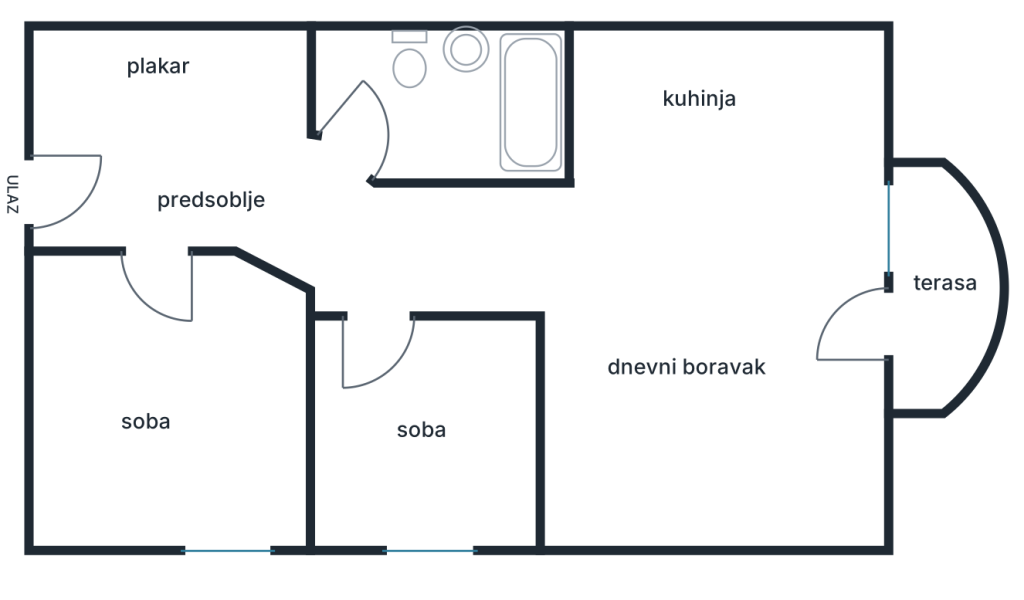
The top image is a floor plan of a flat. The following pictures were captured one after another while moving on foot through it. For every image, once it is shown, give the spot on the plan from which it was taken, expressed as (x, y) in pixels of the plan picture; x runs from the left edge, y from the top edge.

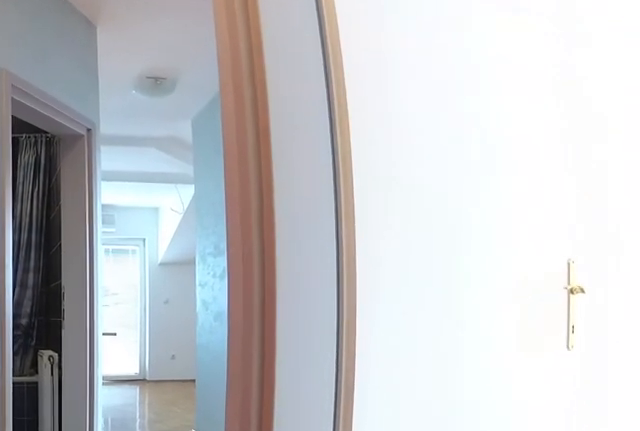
(71, 183)
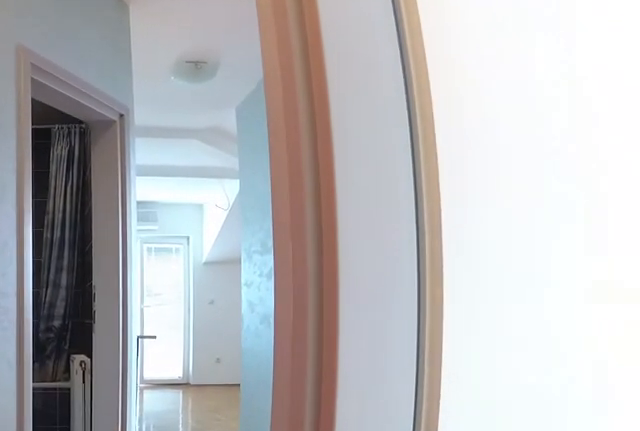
(114, 182)
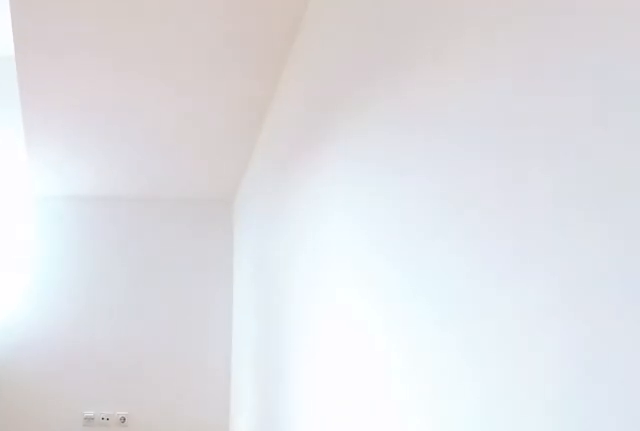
(158, 198)
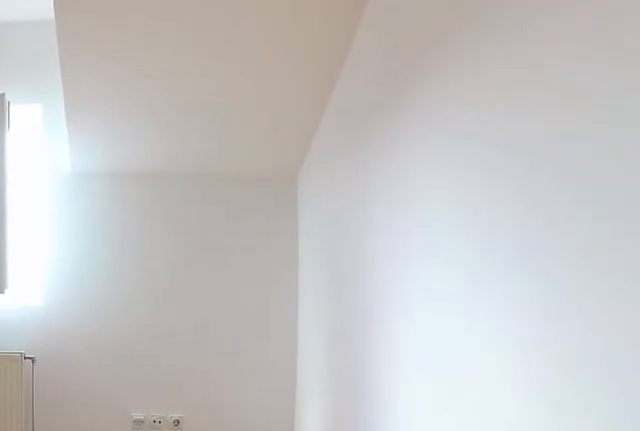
(145, 261)
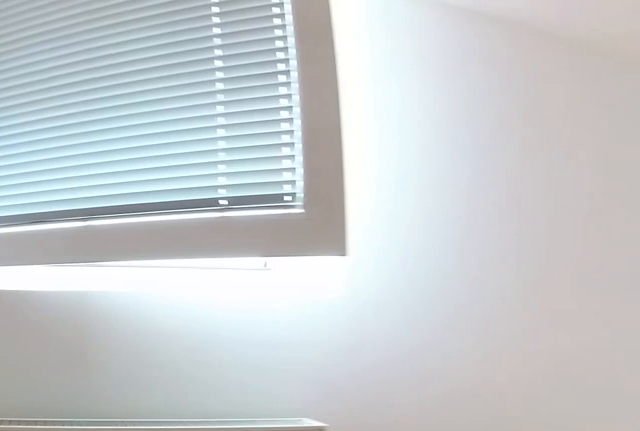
(265, 445)
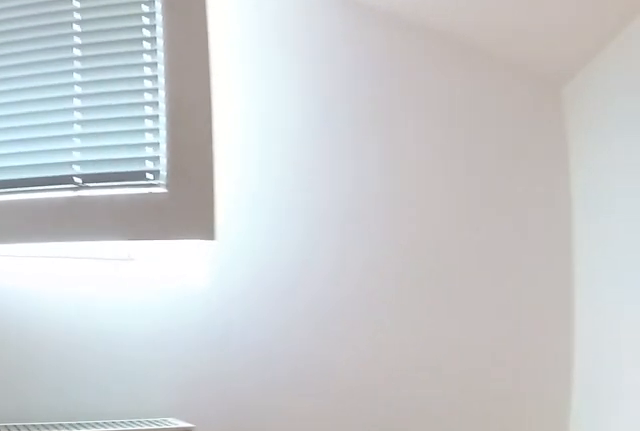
(264, 456)
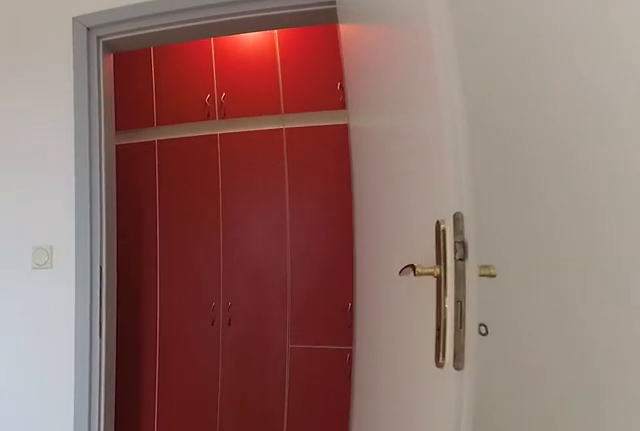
(181, 422)
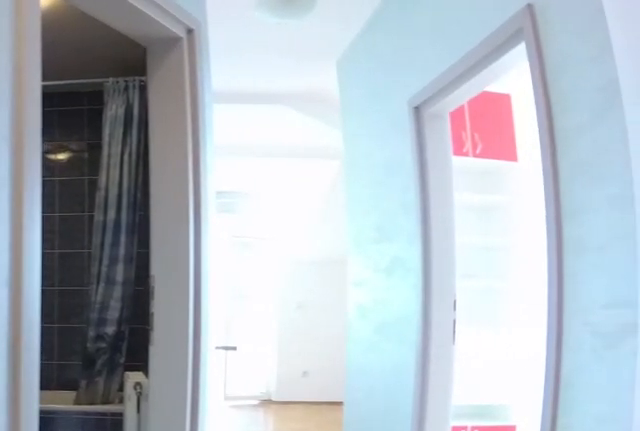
(178, 180)
